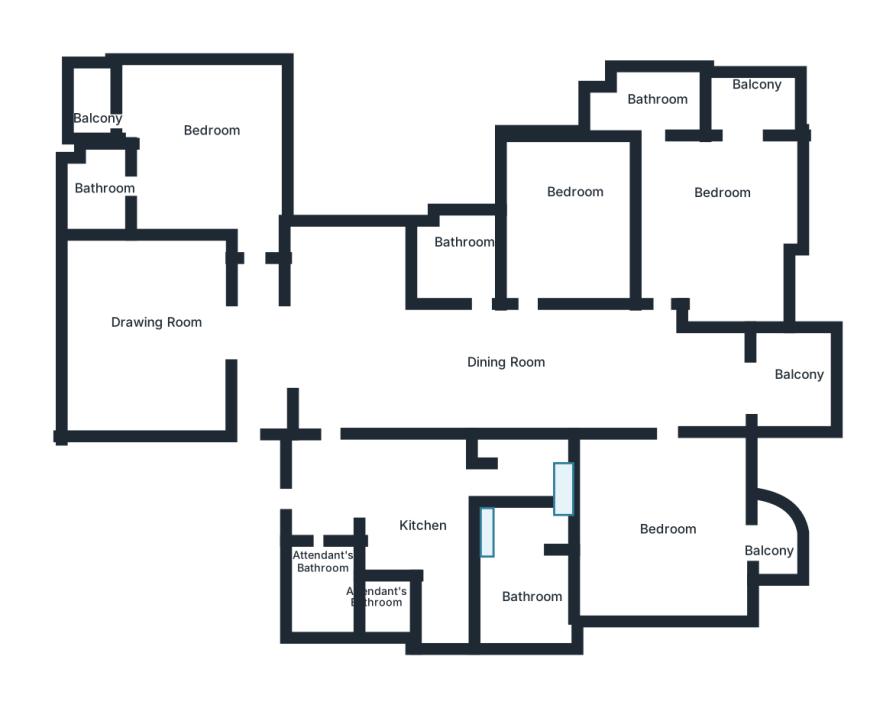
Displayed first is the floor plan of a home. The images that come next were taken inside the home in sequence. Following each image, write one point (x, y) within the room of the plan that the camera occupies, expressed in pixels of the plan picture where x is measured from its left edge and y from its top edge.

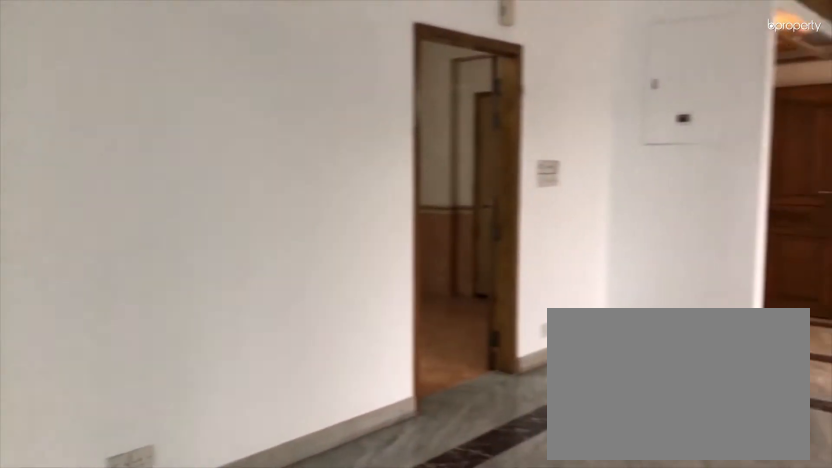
(401, 357)
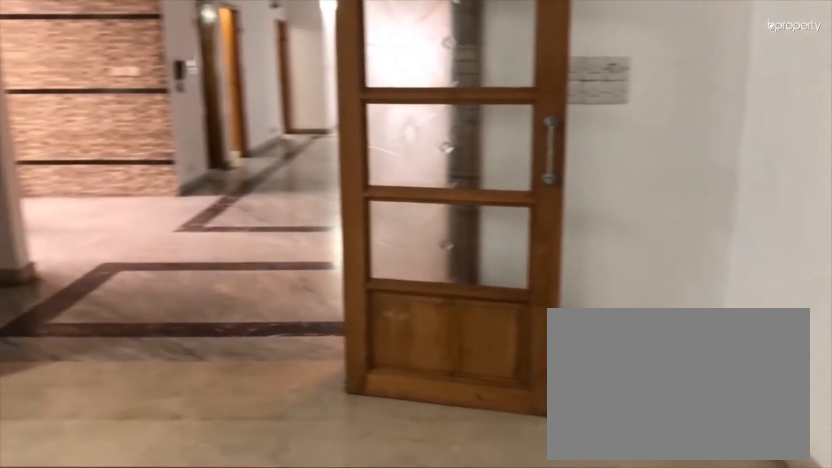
(139, 332)
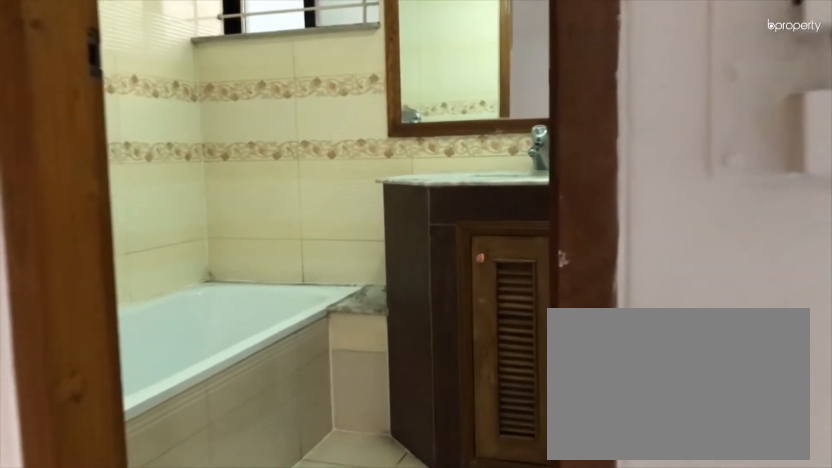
(109, 189)
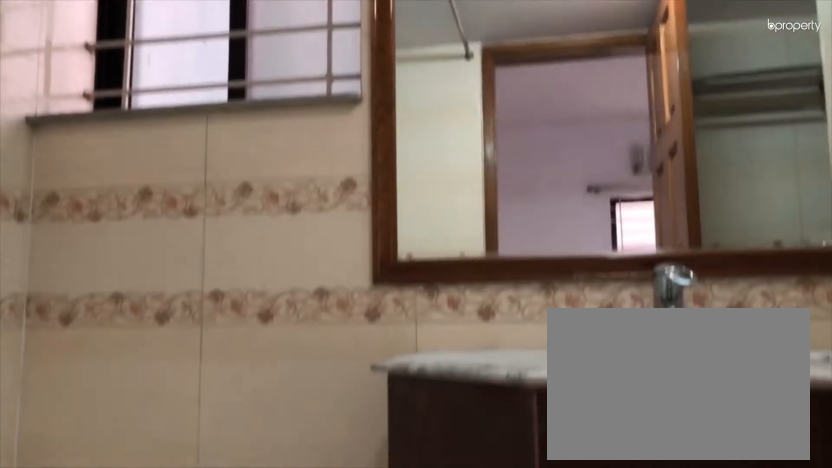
(109, 189)
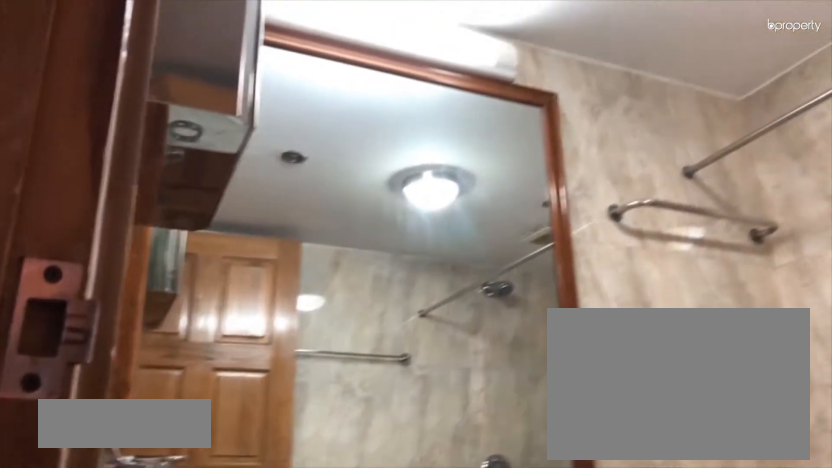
(461, 253)
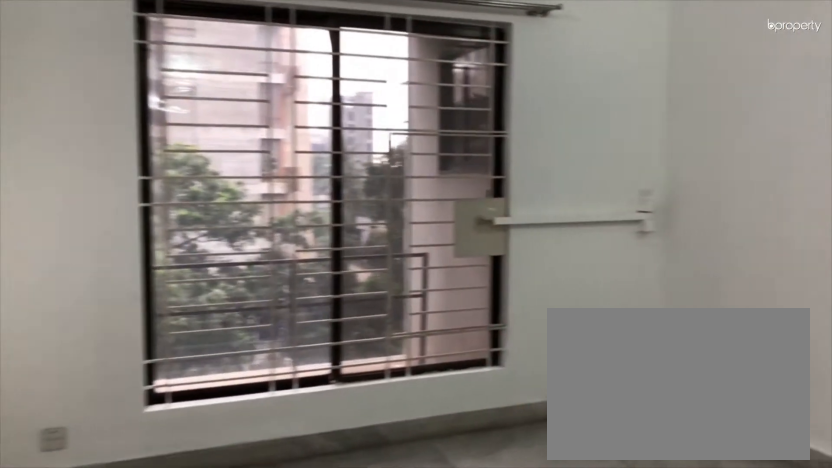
(576, 217)
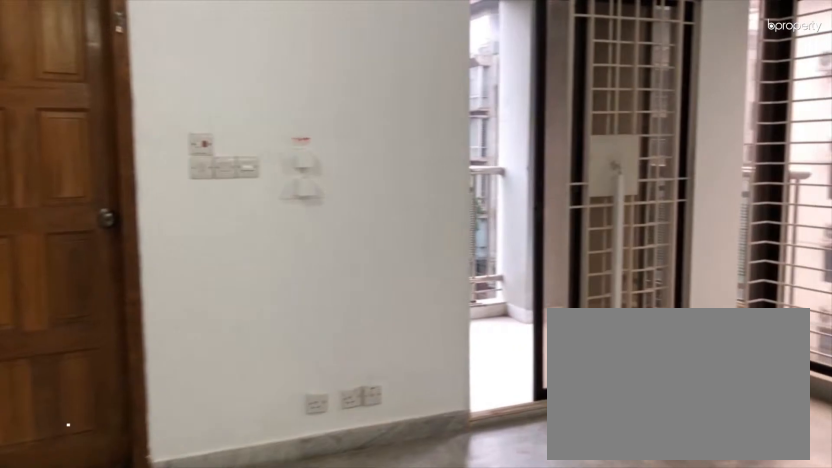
(731, 189)
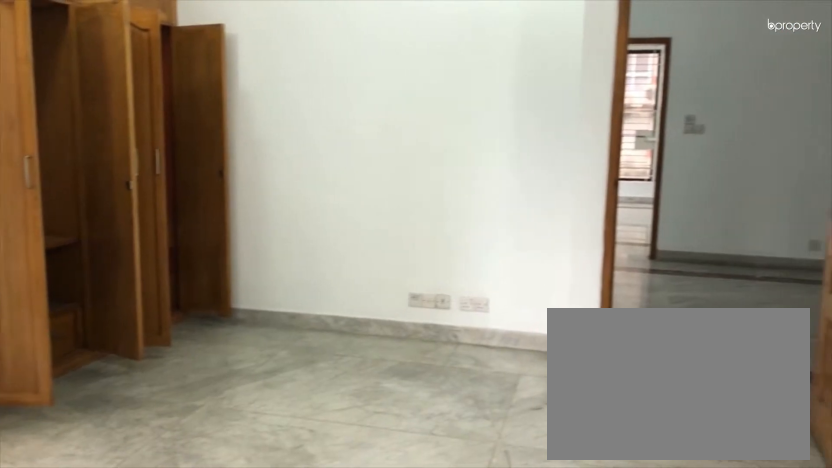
(731, 189)
